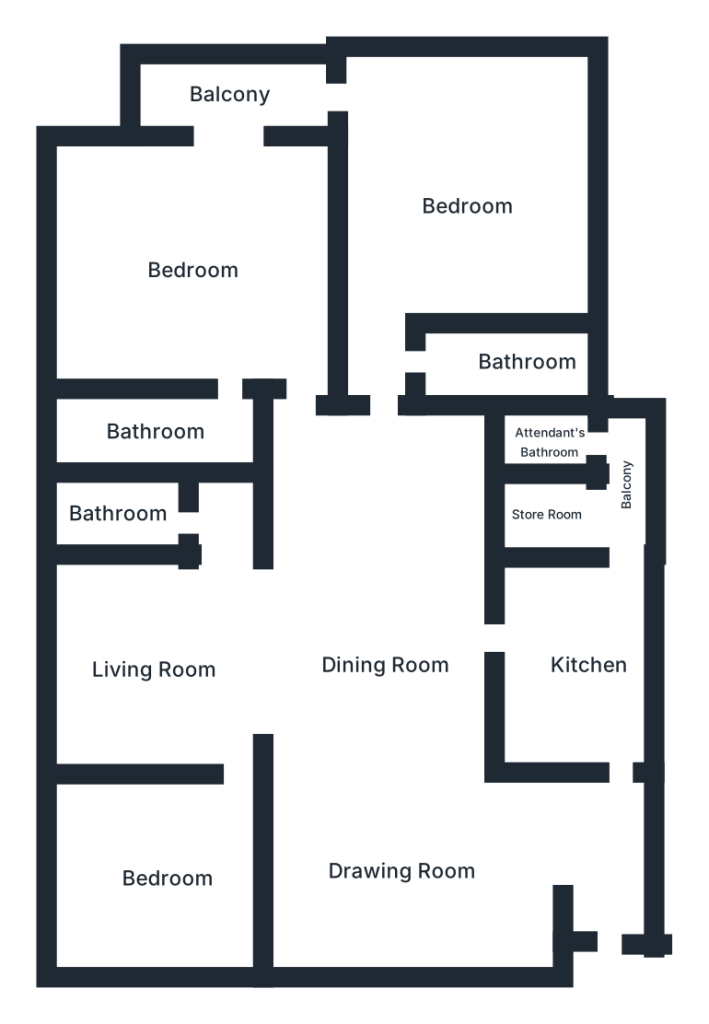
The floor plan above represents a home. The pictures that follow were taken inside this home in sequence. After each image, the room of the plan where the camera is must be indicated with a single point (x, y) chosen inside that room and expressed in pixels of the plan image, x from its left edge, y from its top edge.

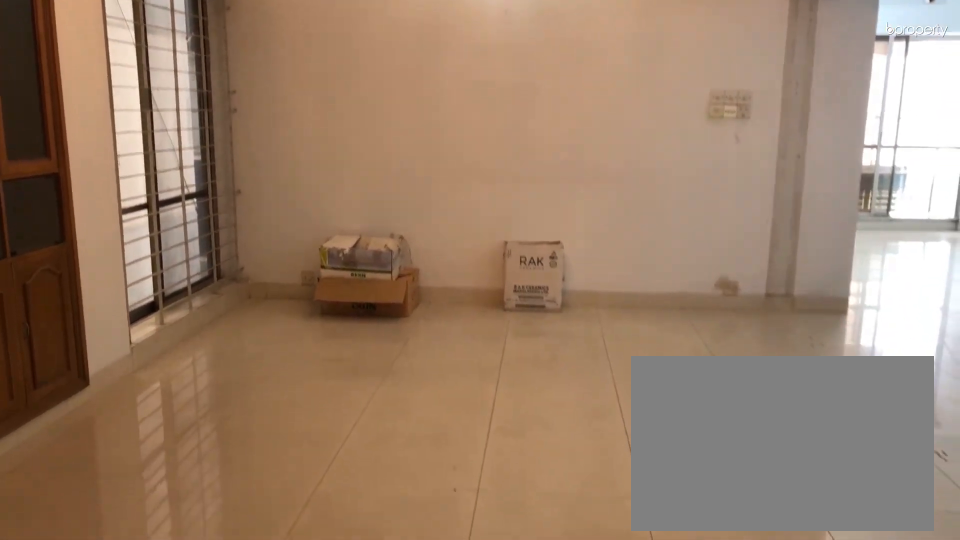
(402, 865)
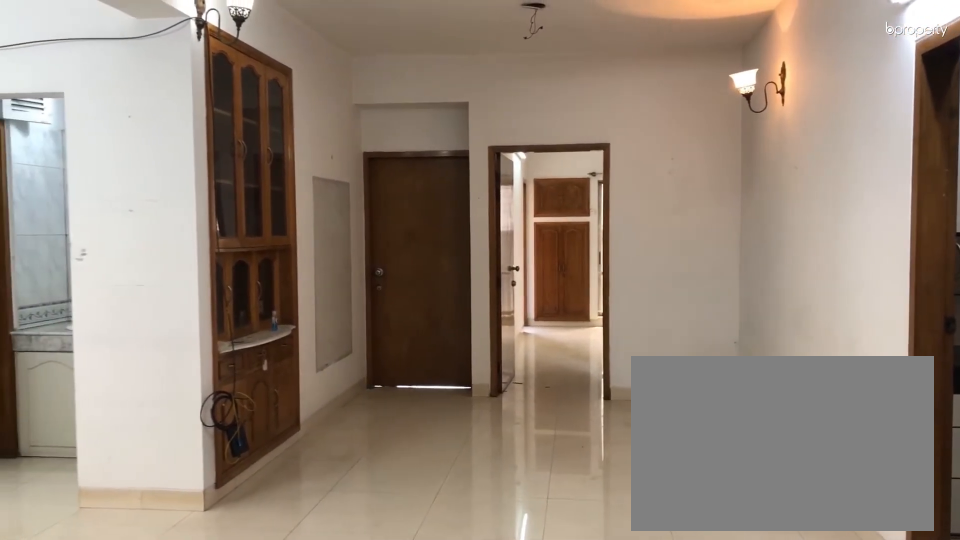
(392, 660)
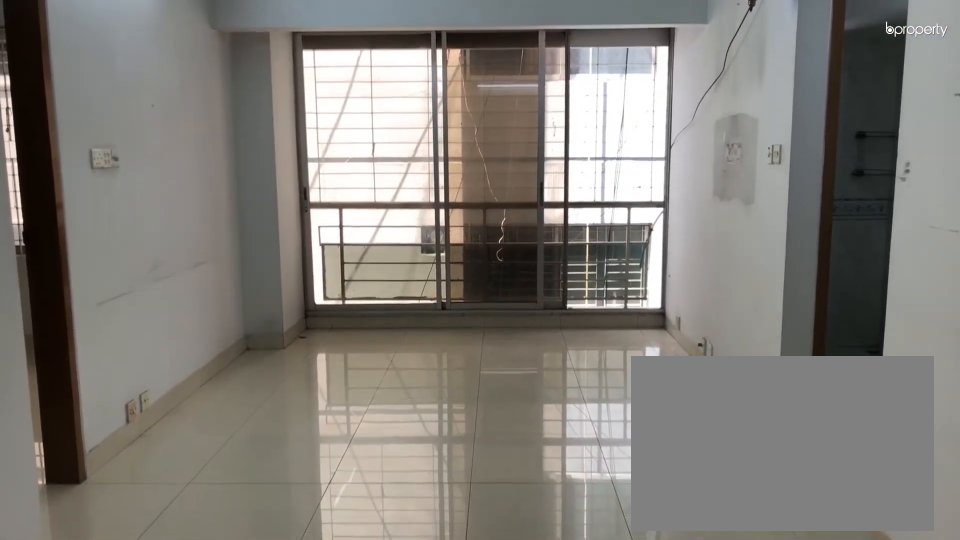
(145, 660)
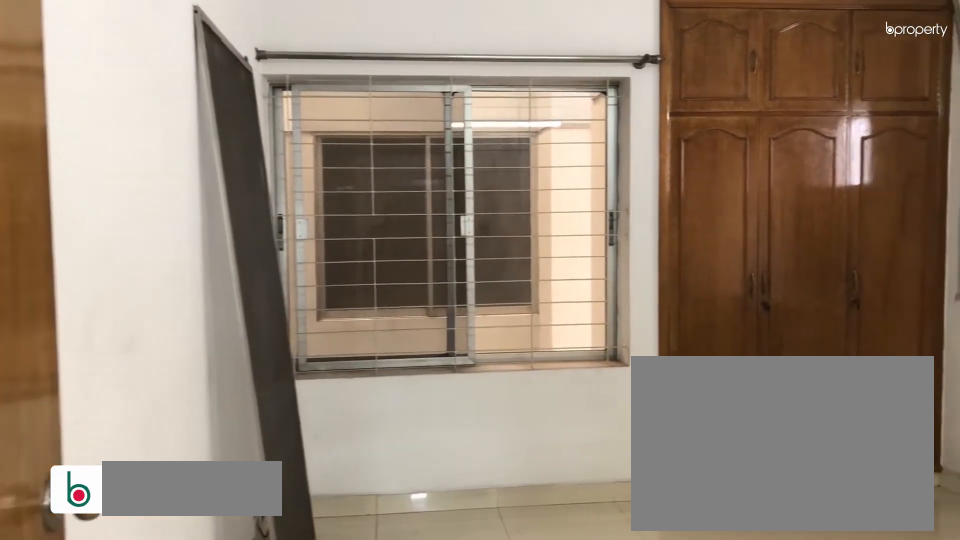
(169, 878)
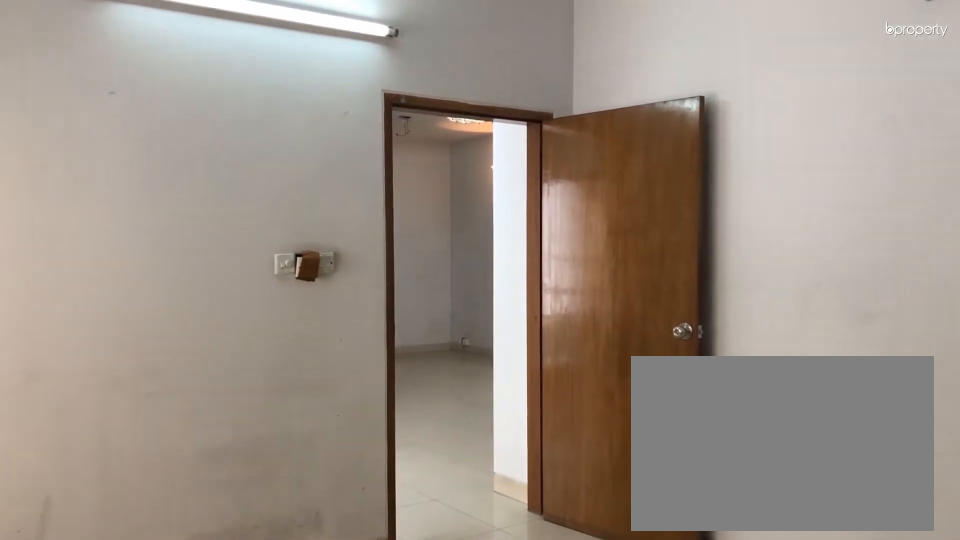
(170, 878)
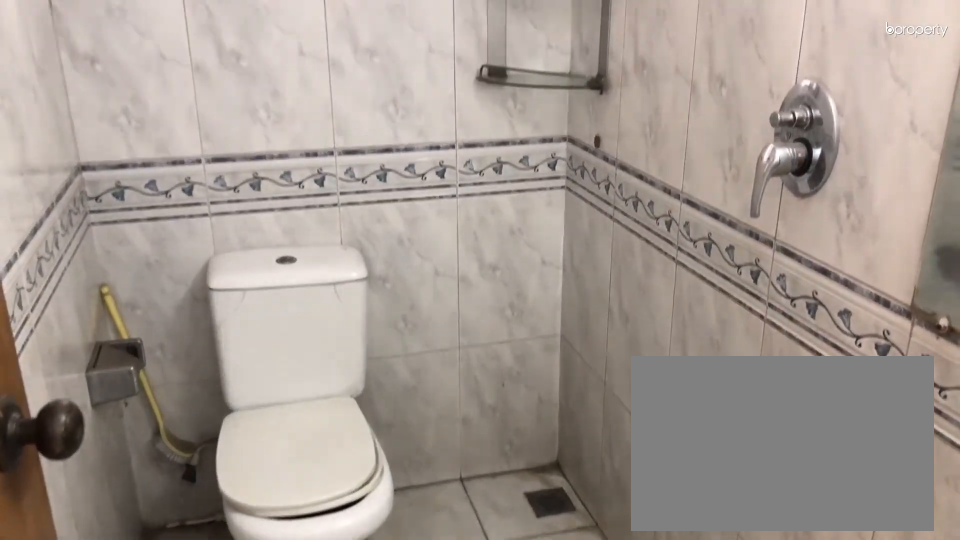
(133, 513)
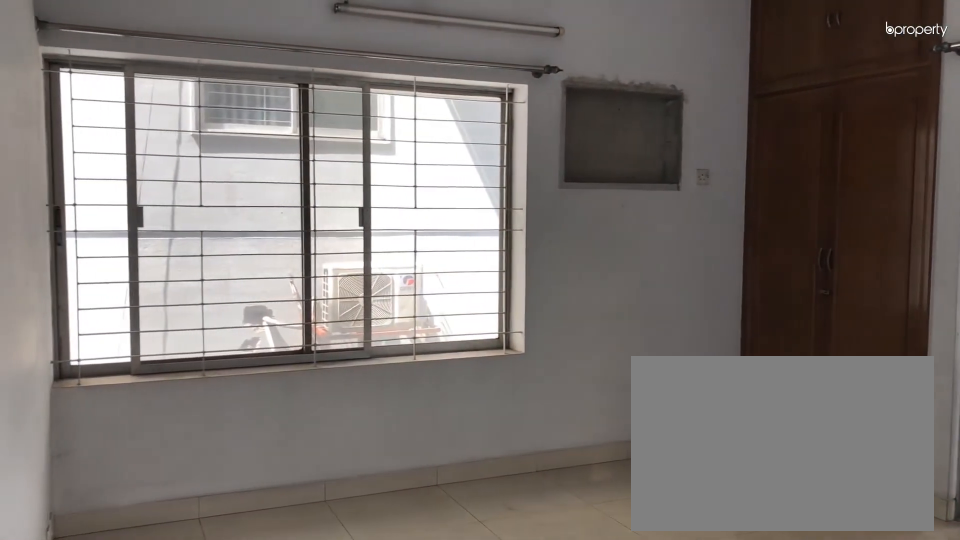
(198, 266)
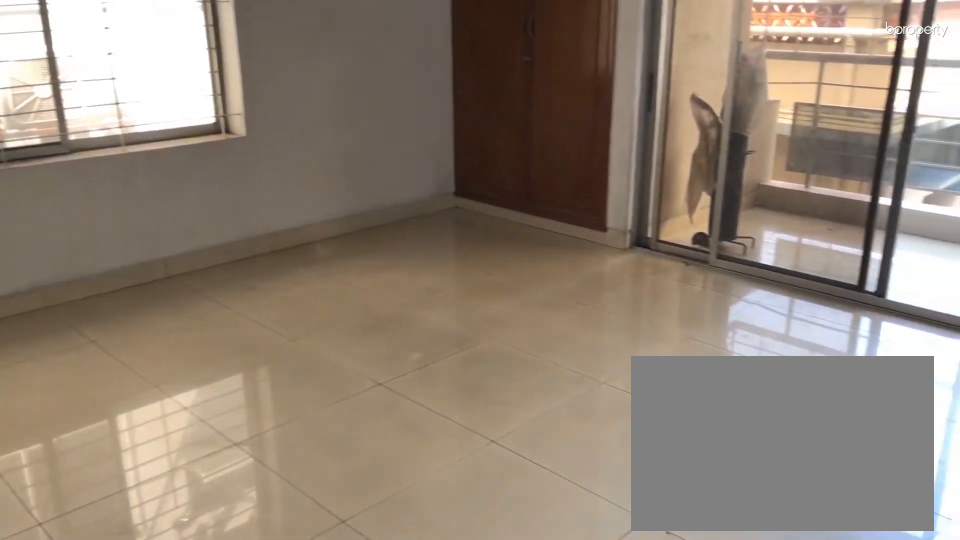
(198, 266)
